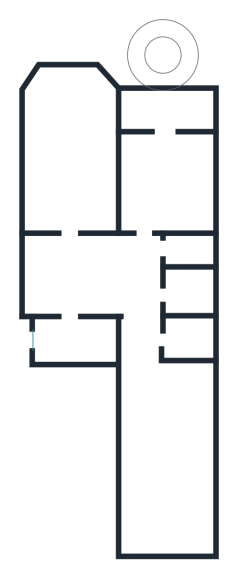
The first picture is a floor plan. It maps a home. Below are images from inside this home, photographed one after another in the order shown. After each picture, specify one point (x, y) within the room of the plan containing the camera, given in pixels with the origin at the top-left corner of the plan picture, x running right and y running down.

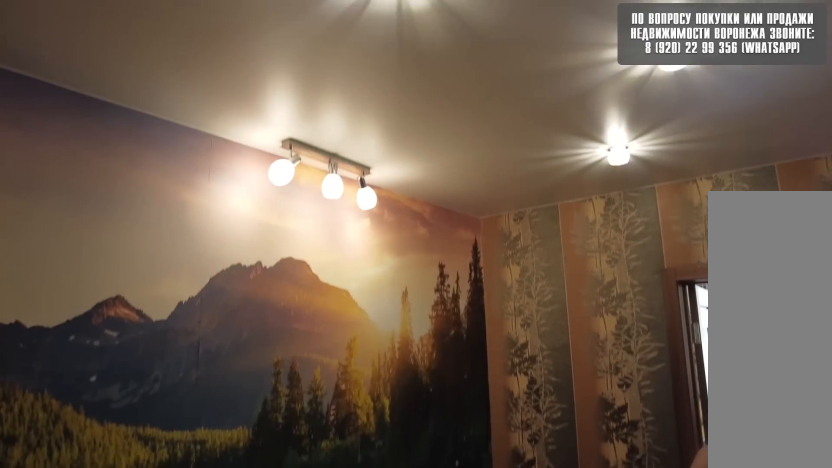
(75, 284)
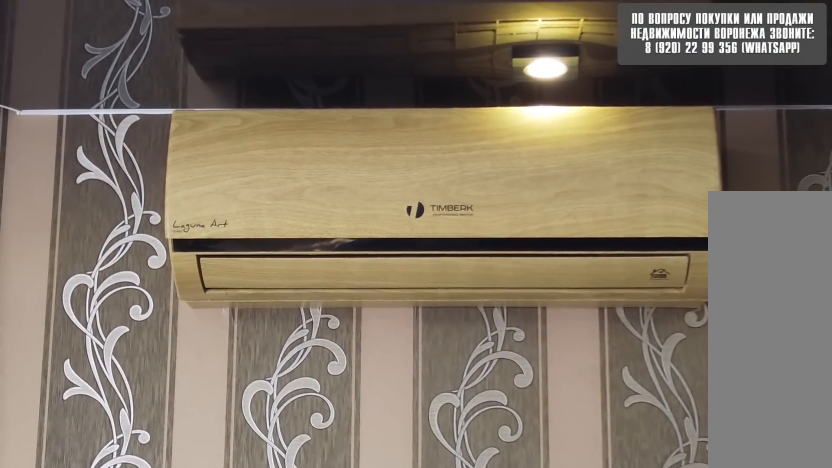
(68, 203)
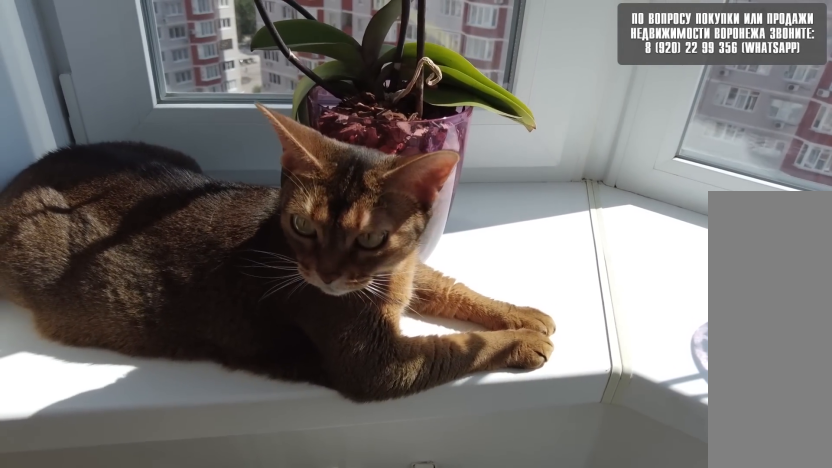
(68, 203)
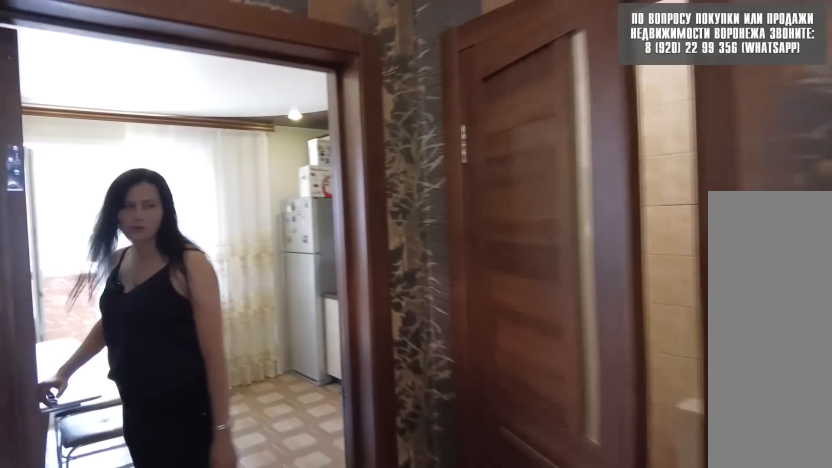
(72, 290)
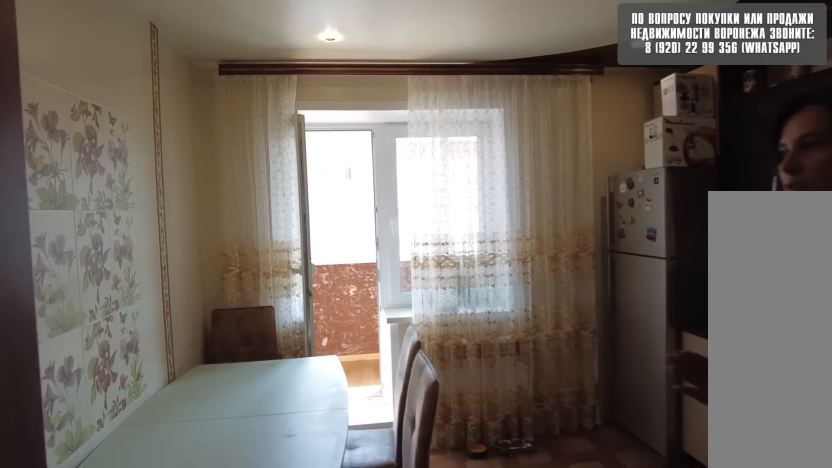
(139, 270)
